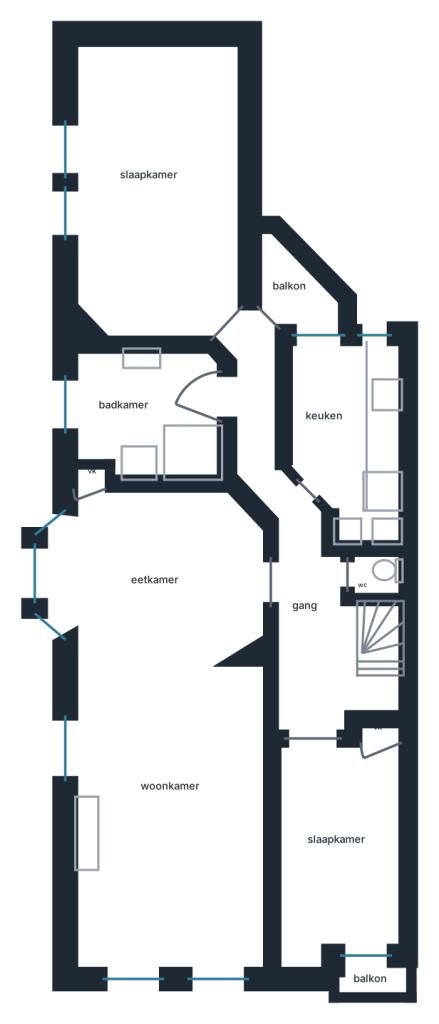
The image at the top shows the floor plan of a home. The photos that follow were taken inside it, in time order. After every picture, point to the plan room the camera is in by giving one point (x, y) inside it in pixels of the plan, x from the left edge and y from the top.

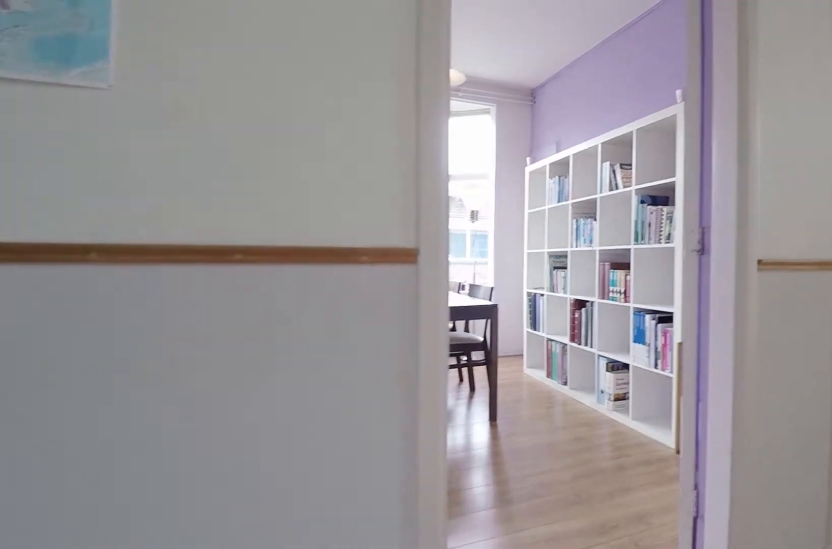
(377, 640)
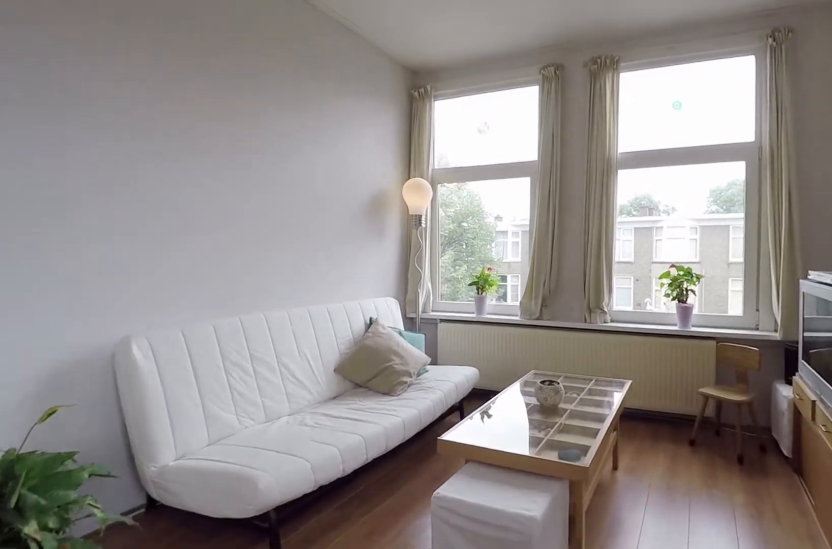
(168, 728)
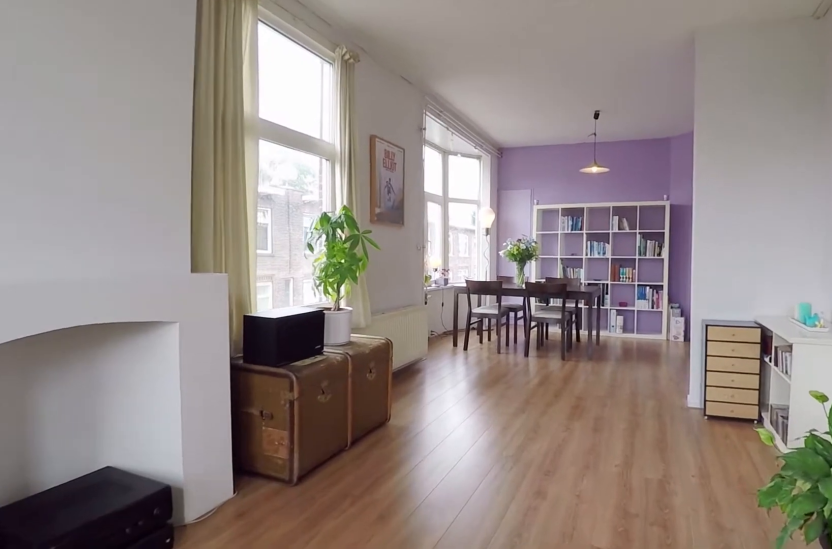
(168, 728)
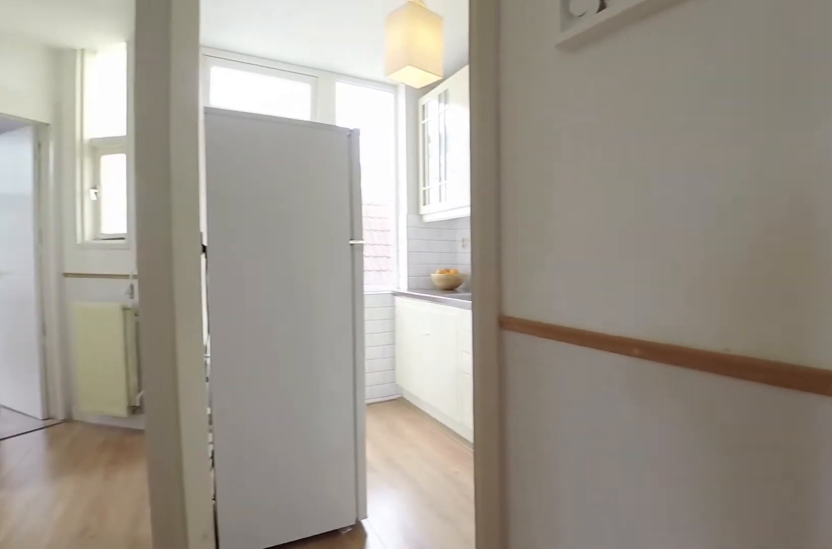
(378, 639)
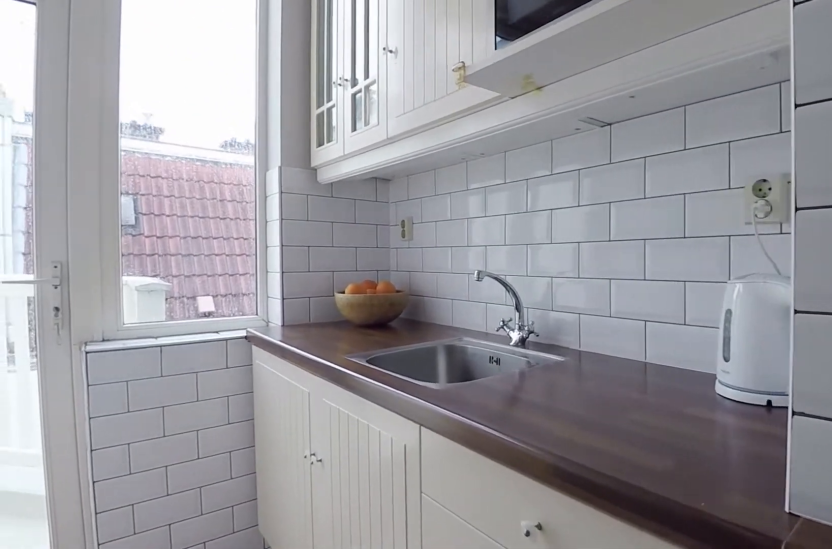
(348, 420)
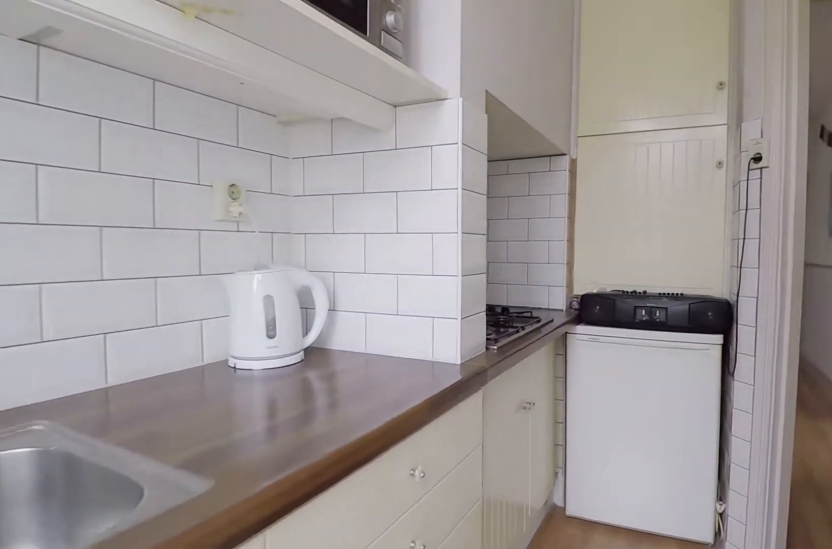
(348, 420)
